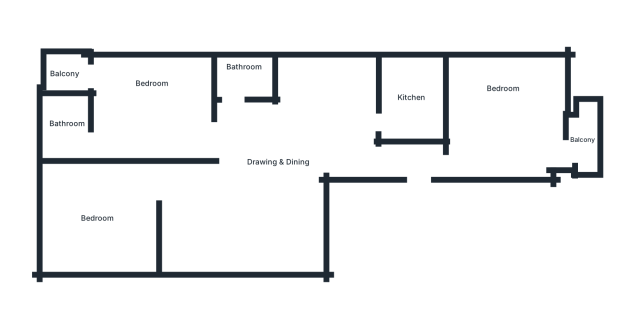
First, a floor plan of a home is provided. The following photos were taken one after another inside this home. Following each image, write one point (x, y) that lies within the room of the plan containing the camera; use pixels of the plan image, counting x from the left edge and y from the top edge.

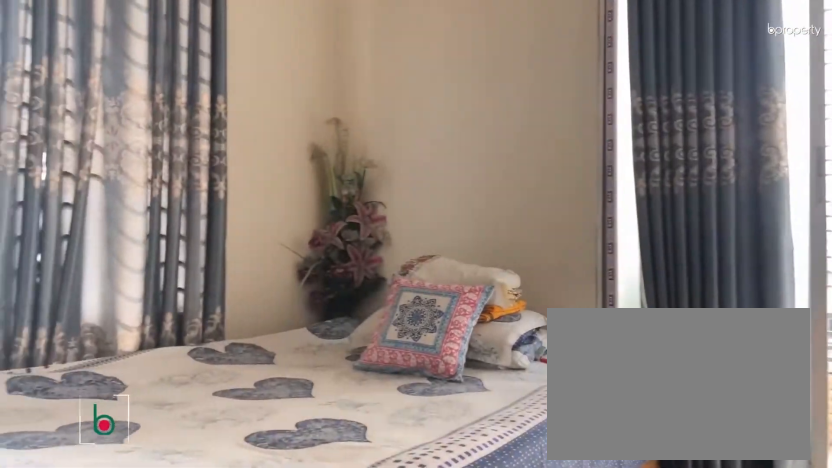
(505, 114)
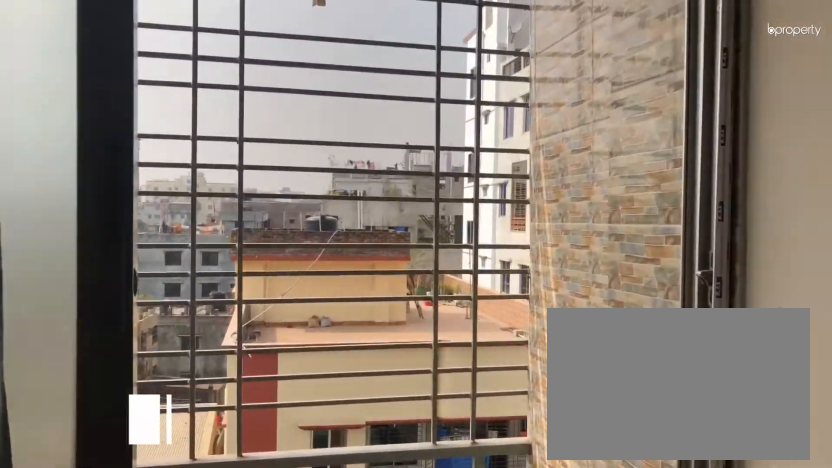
(582, 138)
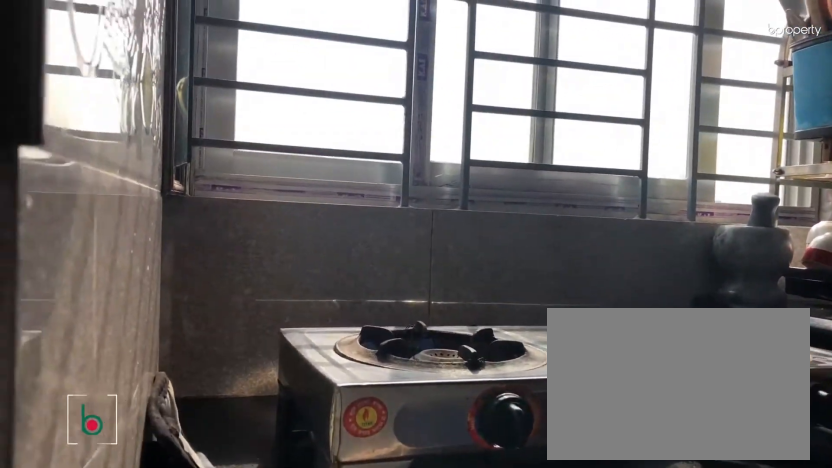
(414, 95)
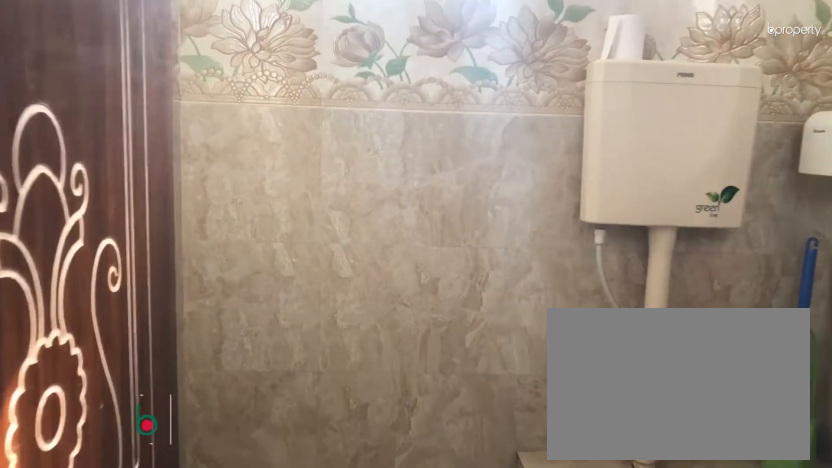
(242, 83)
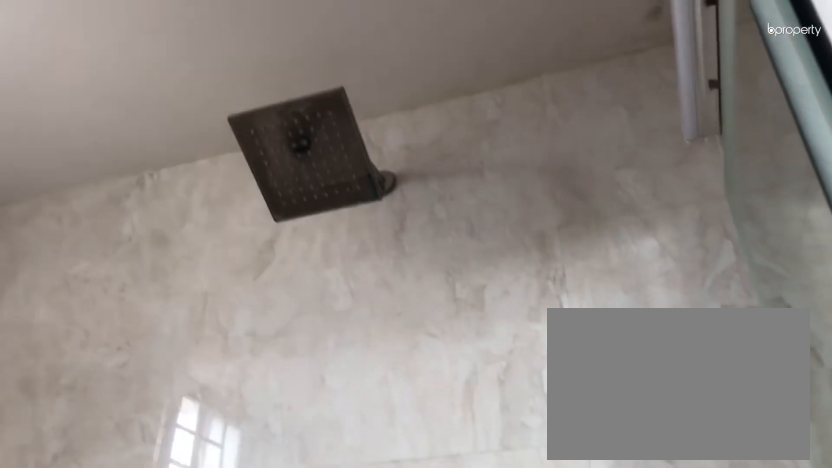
(242, 83)
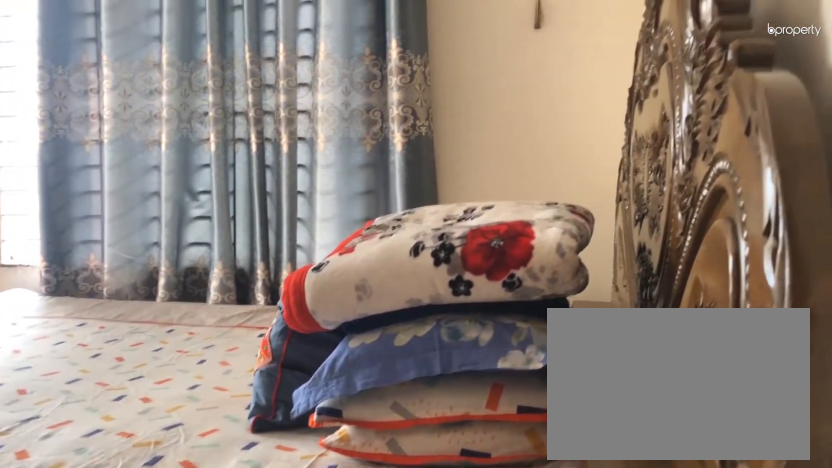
(151, 102)
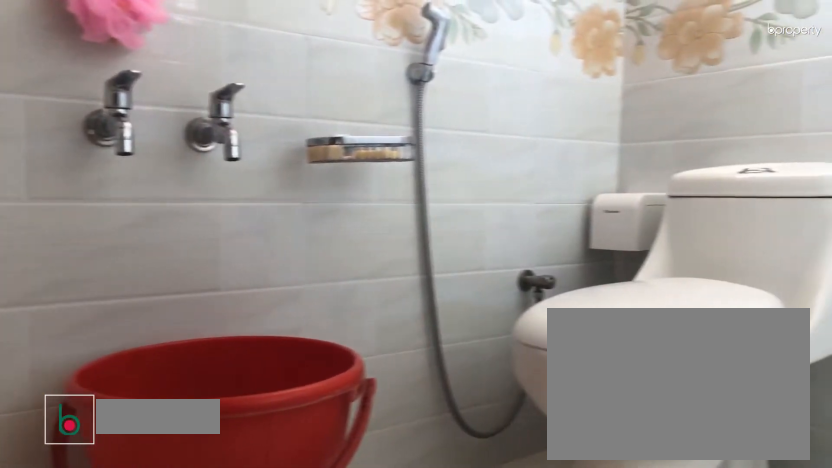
(67, 123)
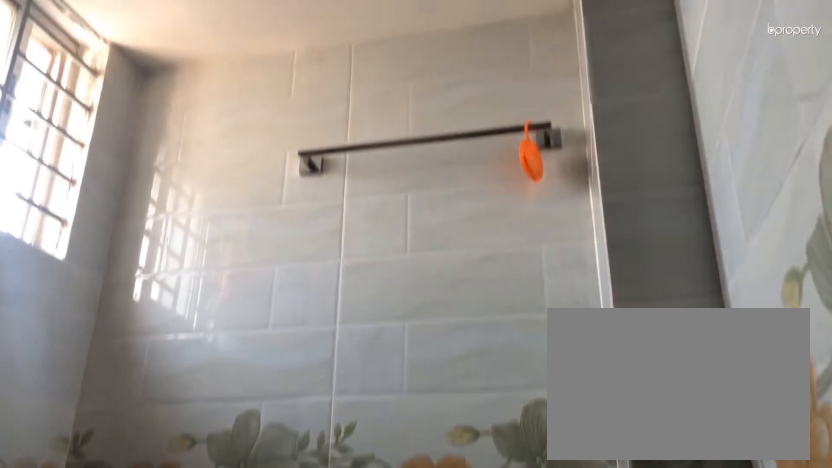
(67, 123)
